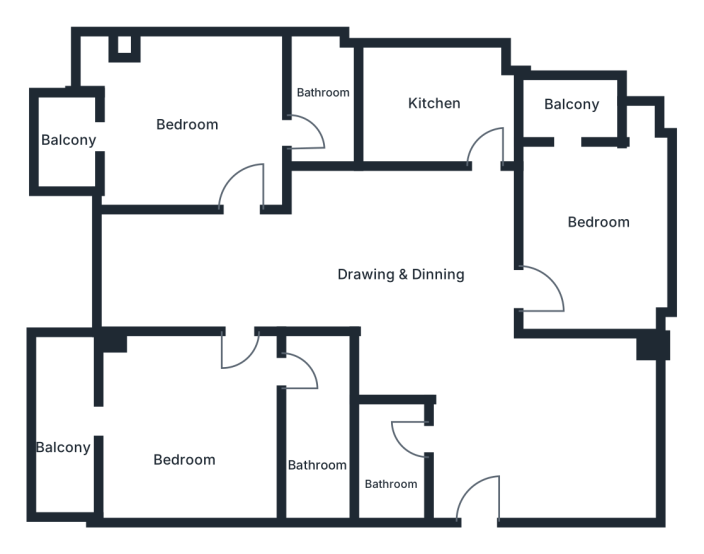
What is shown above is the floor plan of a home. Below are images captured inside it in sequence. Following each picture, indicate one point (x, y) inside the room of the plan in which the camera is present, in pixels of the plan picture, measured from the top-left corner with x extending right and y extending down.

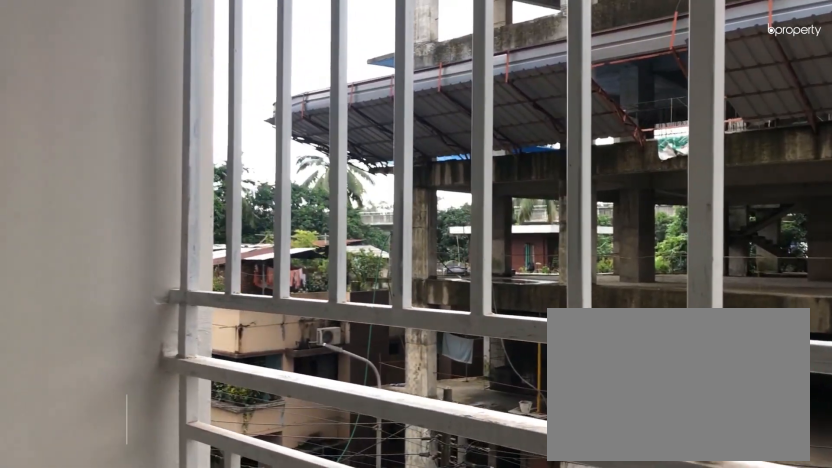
(70, 139)
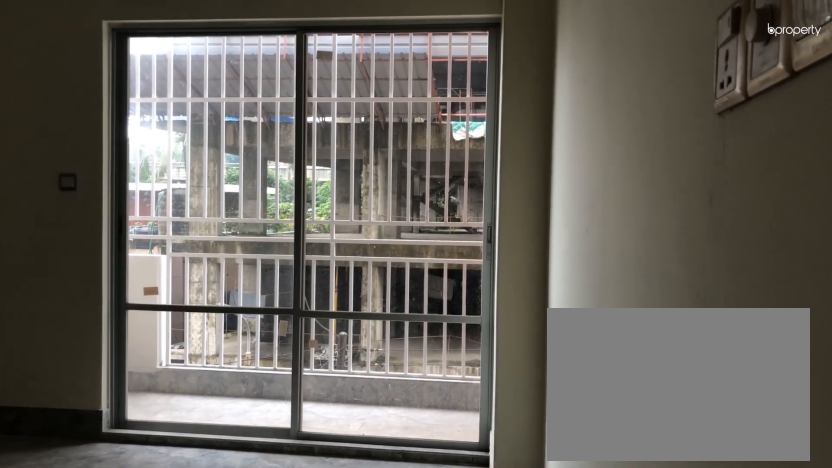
(185, 423)
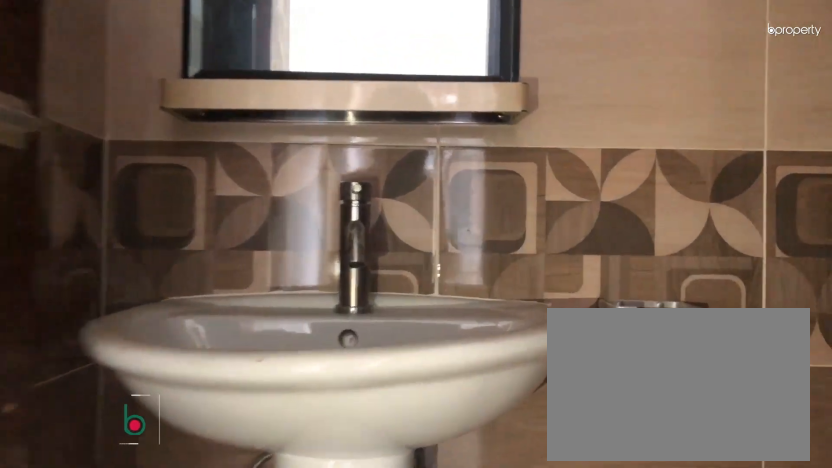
(313, 436)
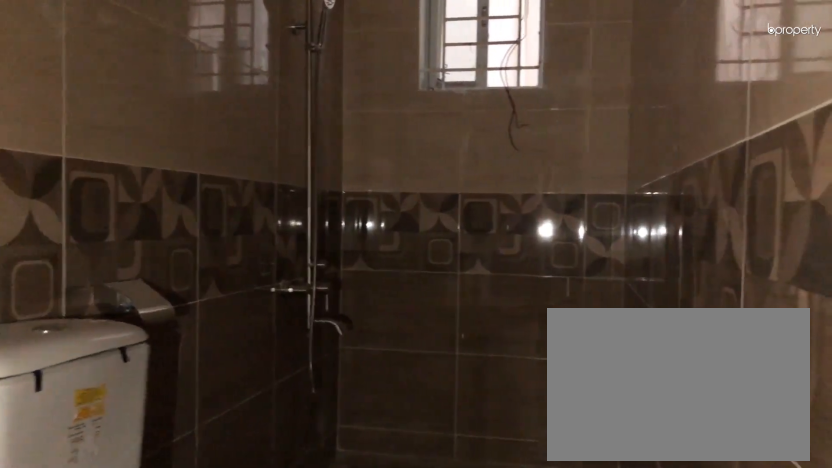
(313, 436)
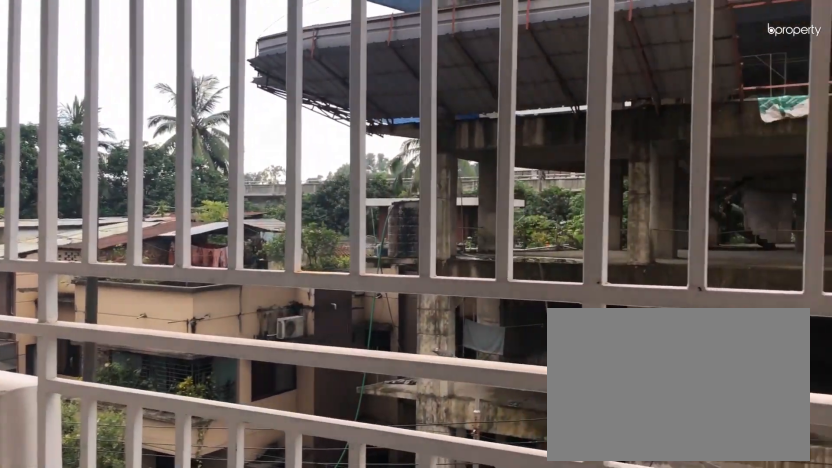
(58, 418)
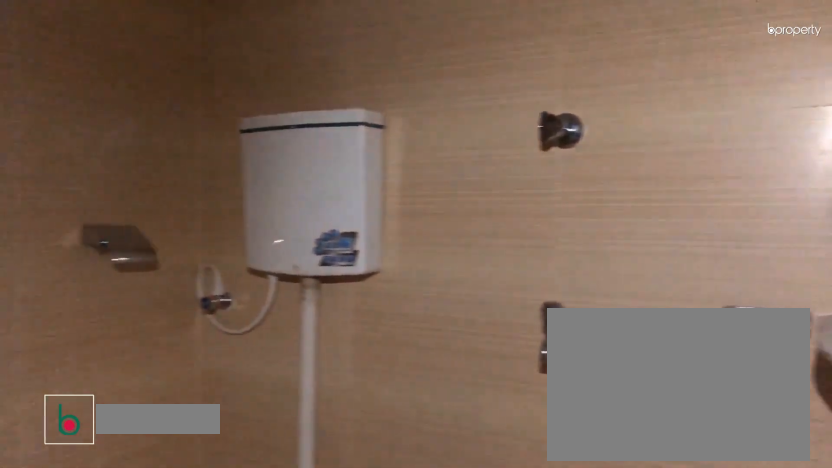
(395, 462)
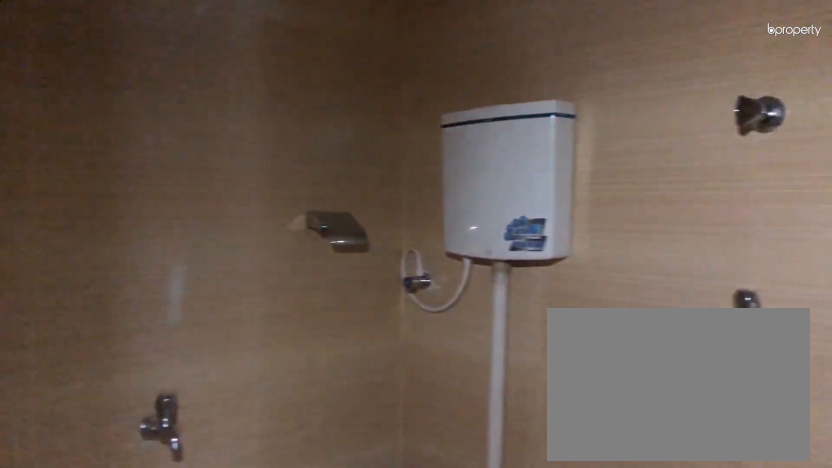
(395, 462)
